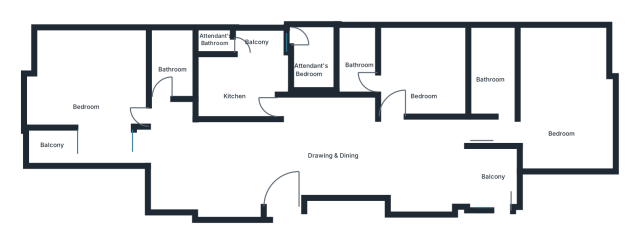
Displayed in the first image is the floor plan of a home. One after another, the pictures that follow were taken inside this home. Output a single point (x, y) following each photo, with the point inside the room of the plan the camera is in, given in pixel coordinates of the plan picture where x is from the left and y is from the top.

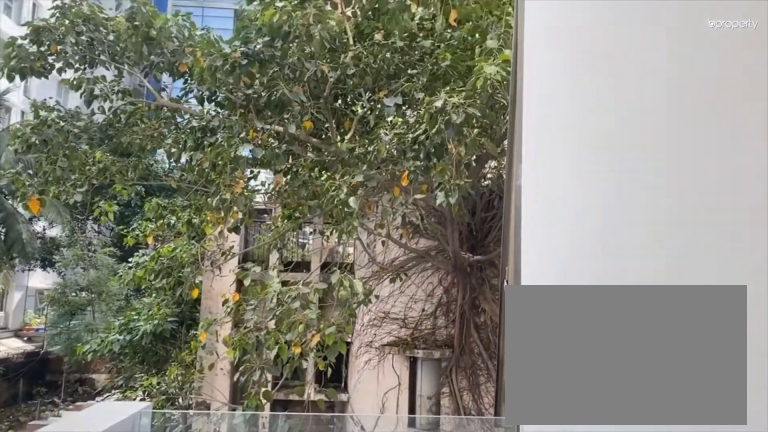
(60, 149)
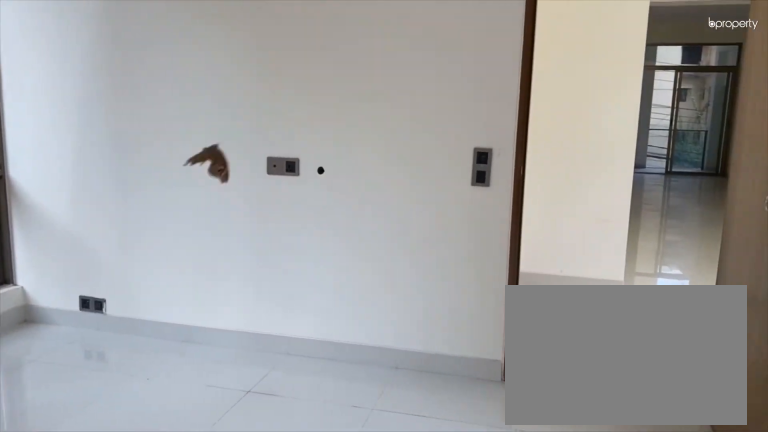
(86, 88)
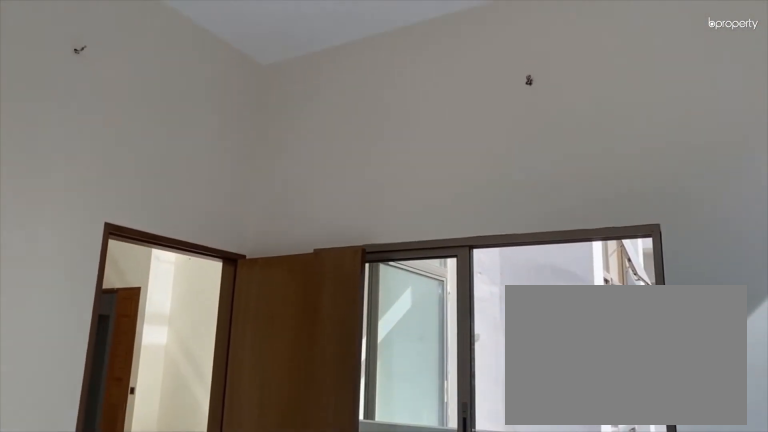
(86, 88)
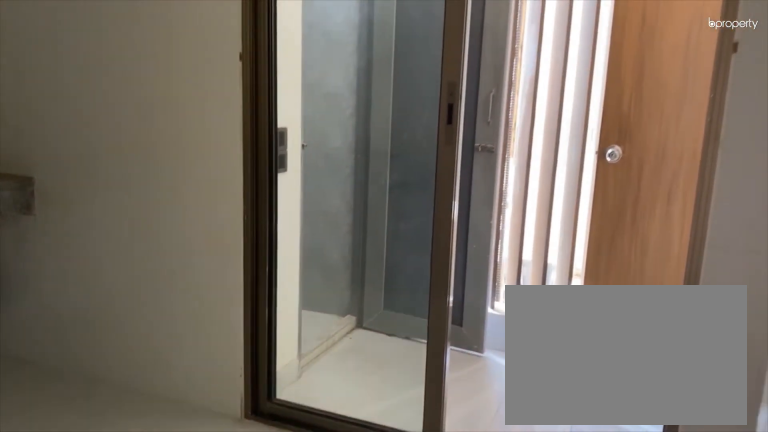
(236, 81)
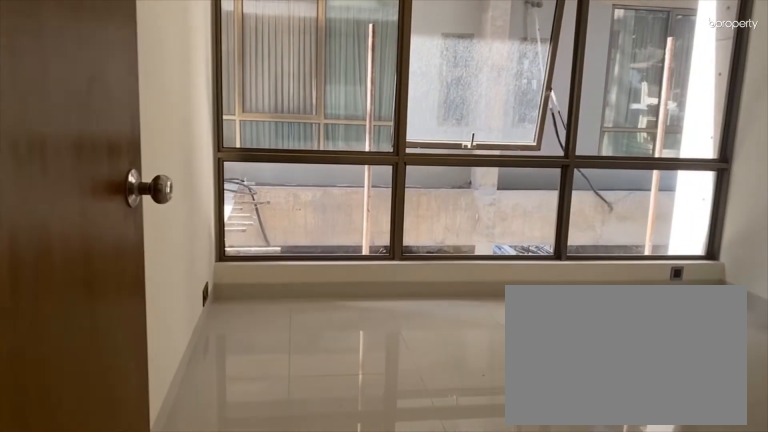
(389, 119)
